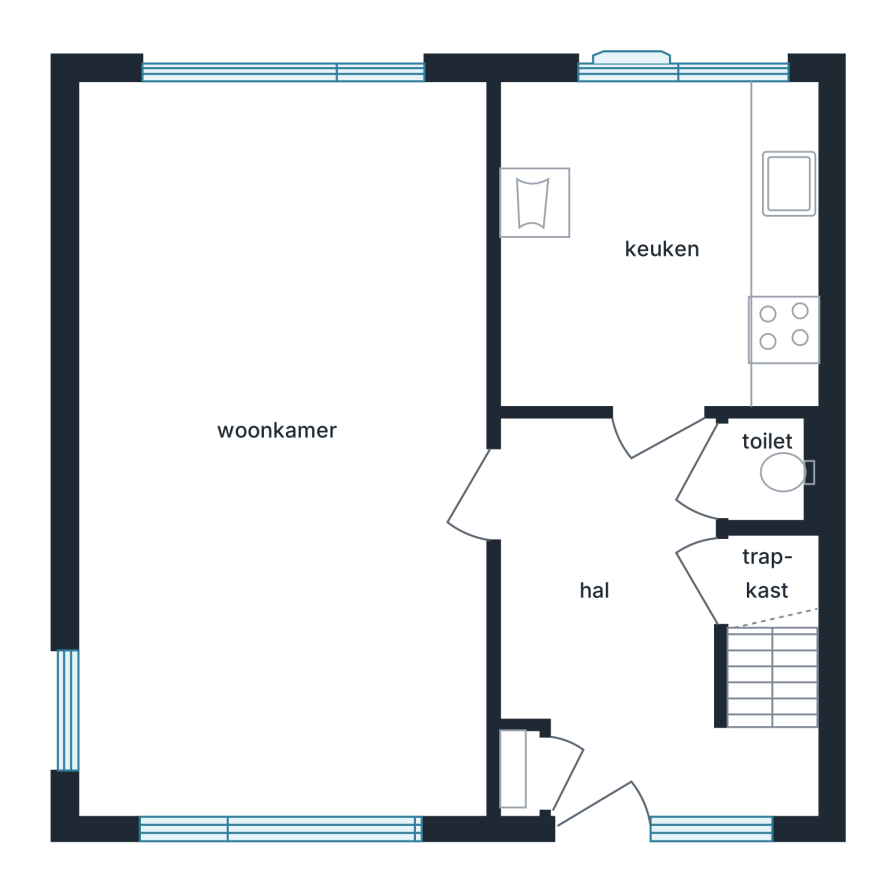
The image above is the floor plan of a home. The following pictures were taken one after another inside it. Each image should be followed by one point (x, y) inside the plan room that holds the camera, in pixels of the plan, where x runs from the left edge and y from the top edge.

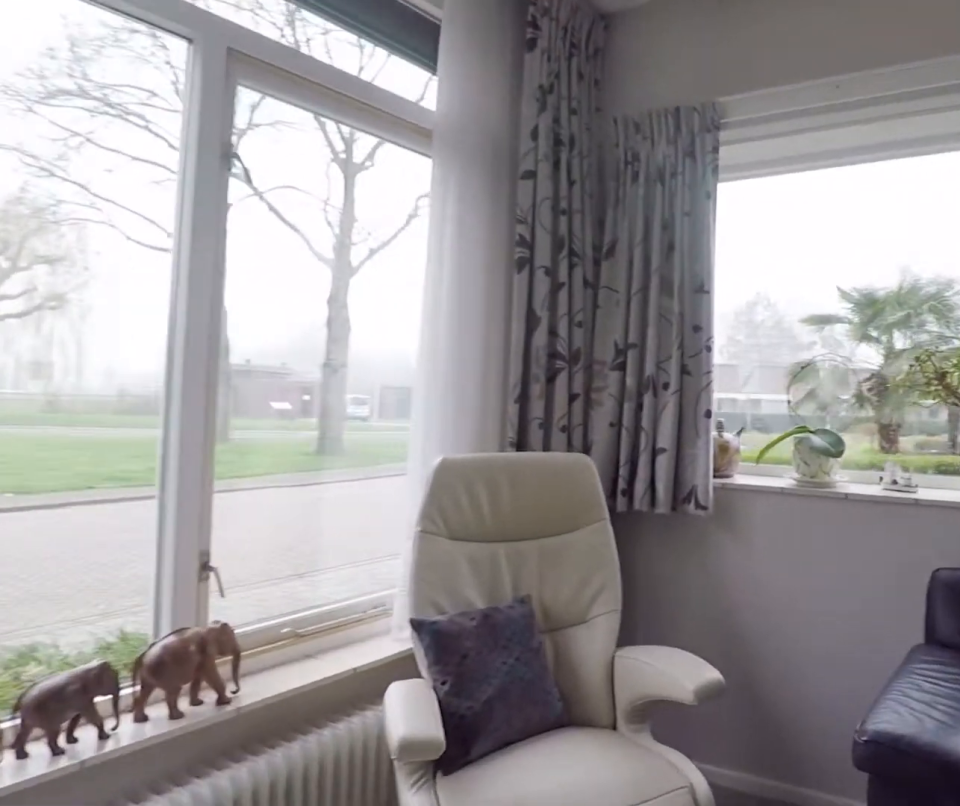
(194, 384)
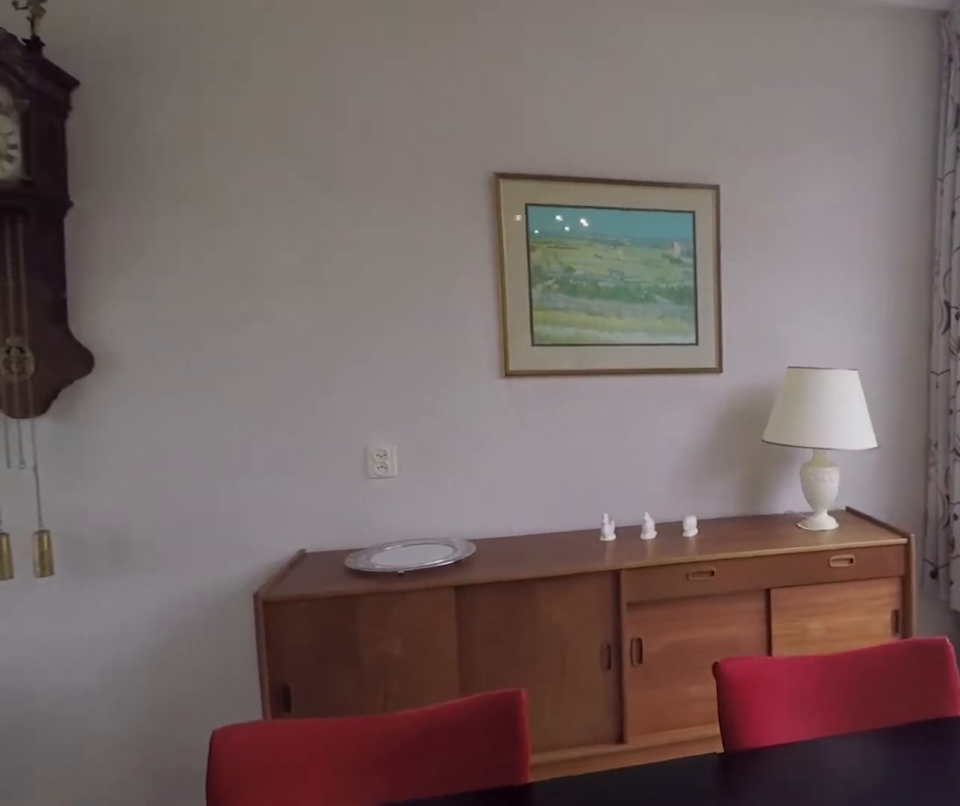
(194, 384)
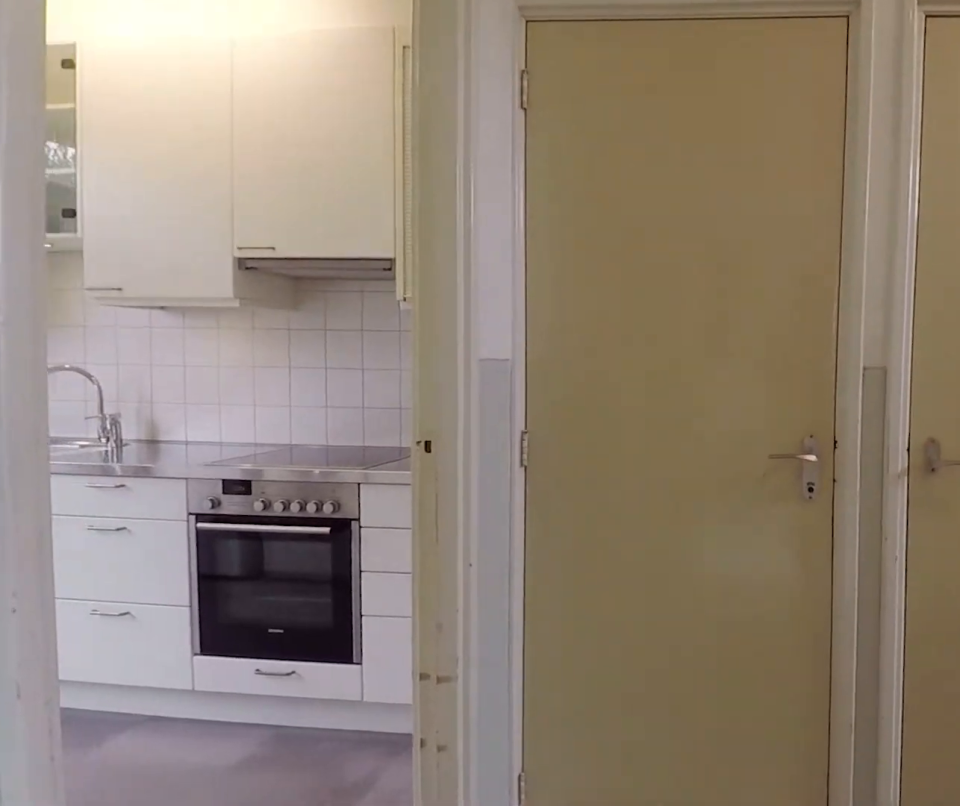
(628, 626)
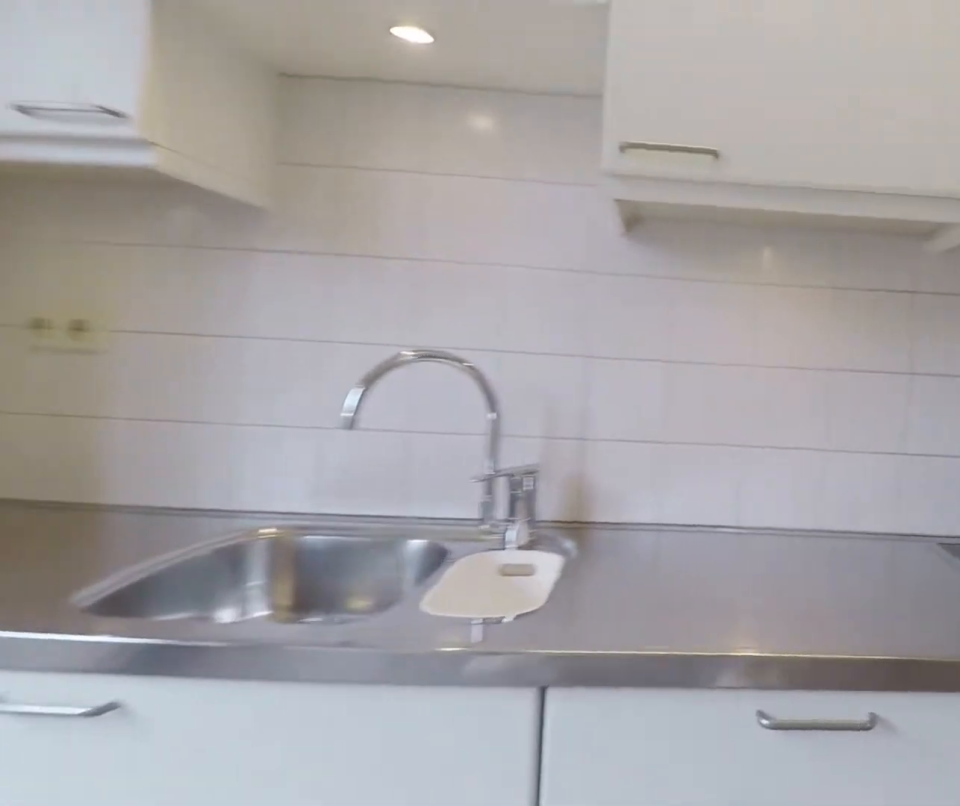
(661, 241)
